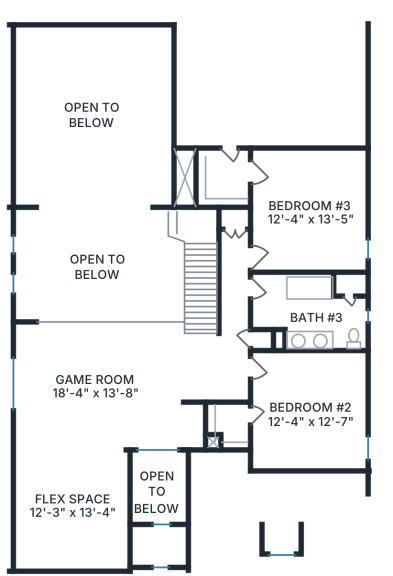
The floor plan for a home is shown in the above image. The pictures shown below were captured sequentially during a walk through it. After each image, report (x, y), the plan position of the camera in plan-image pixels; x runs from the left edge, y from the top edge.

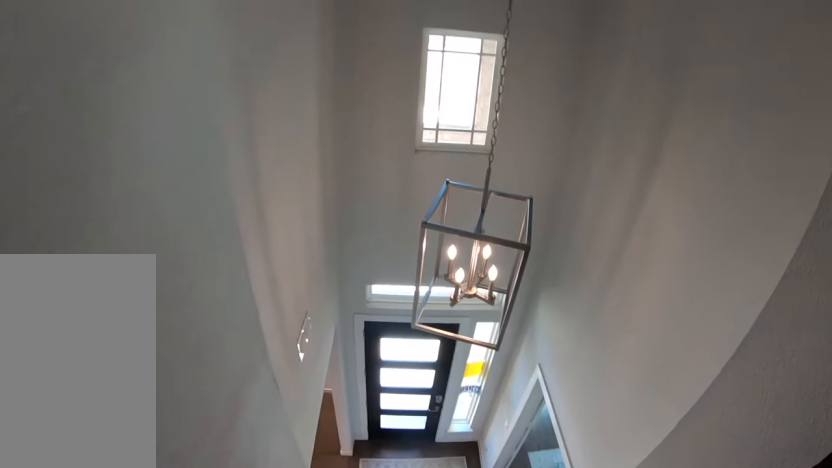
(152, 447)
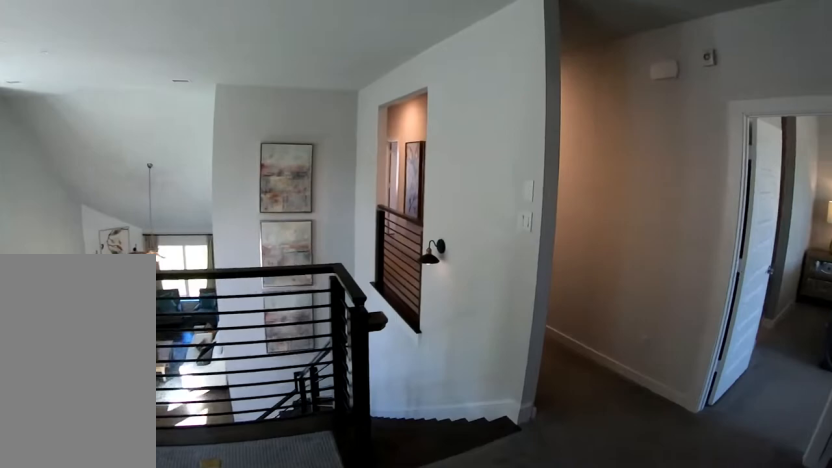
(152, 423)
